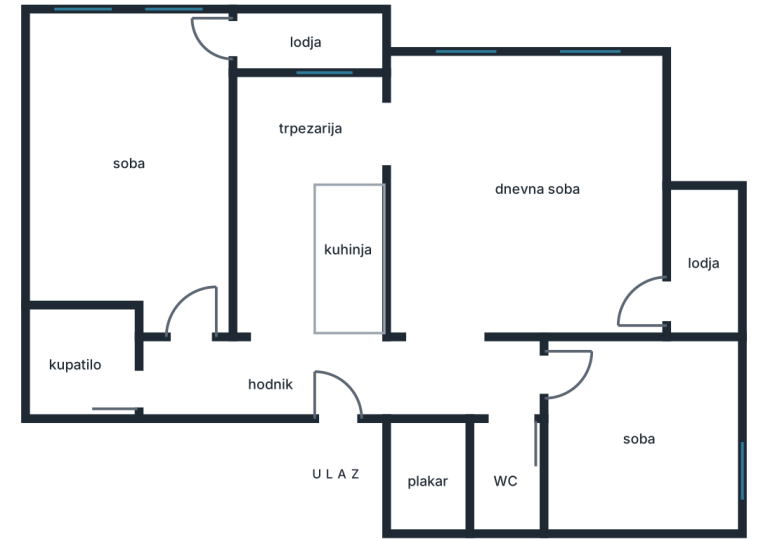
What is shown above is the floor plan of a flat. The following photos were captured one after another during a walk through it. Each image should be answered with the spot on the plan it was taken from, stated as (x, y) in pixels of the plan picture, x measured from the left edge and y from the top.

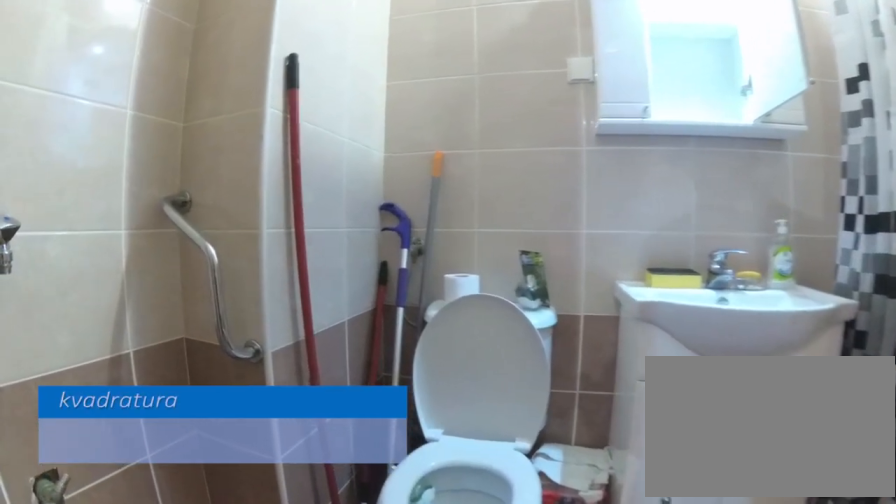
(100, 376)
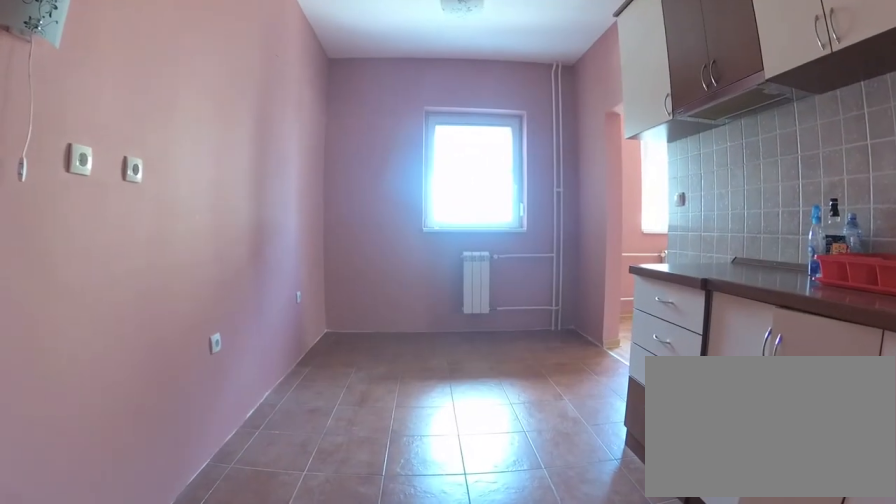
(278, 328)
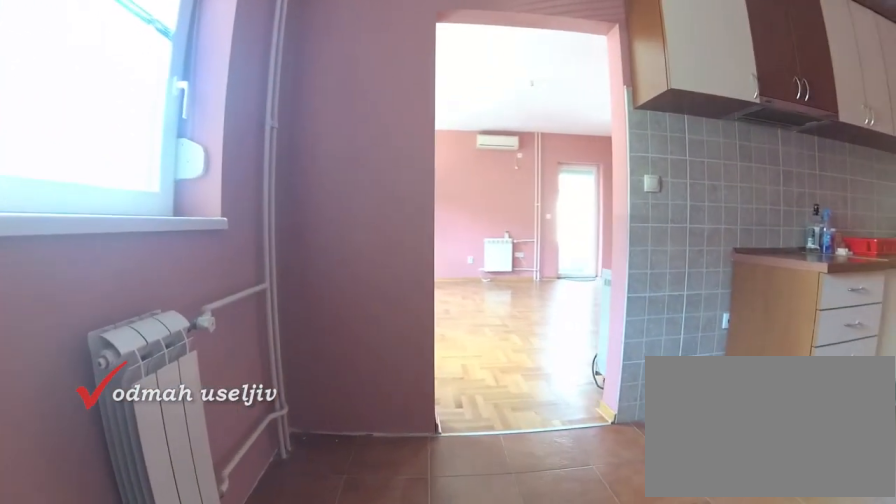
(256, 136)
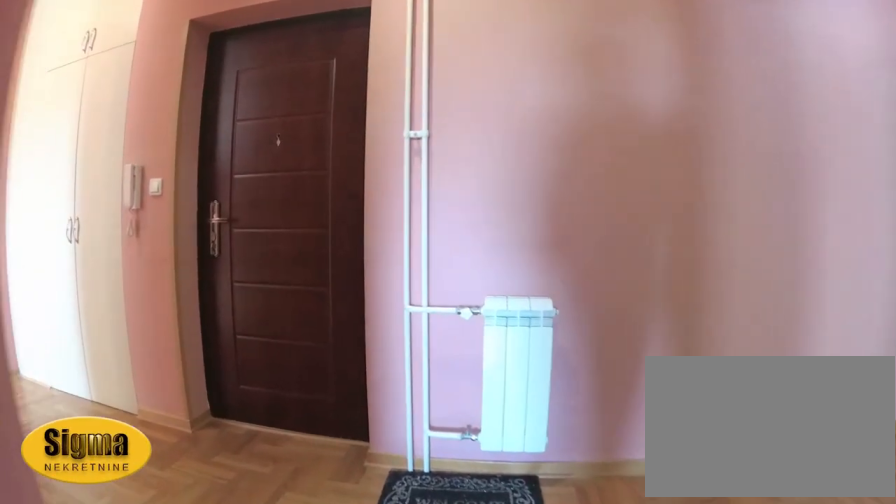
(275, 309)
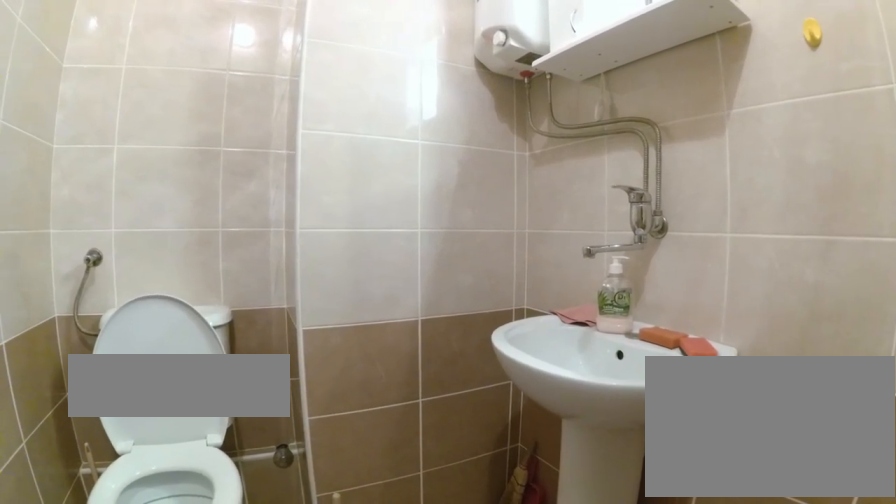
(502, 420)
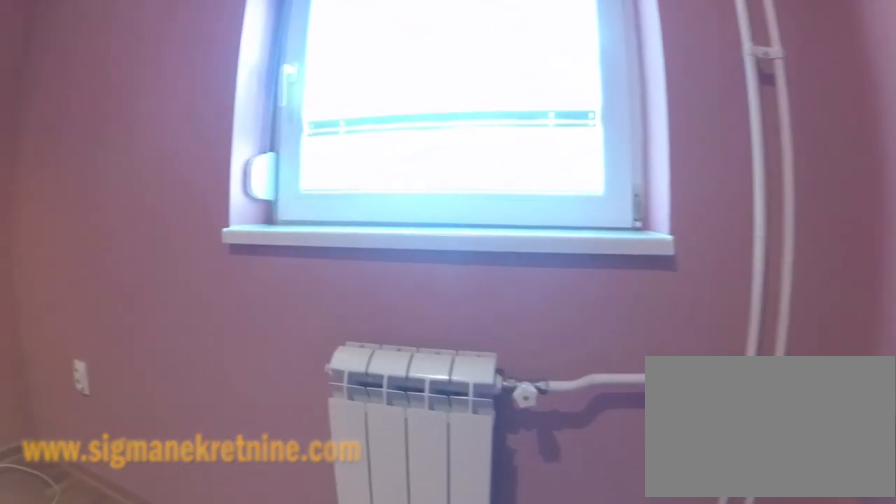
(678, 502)
